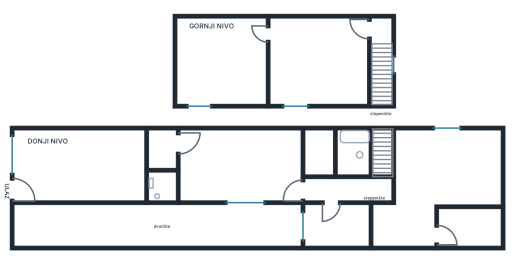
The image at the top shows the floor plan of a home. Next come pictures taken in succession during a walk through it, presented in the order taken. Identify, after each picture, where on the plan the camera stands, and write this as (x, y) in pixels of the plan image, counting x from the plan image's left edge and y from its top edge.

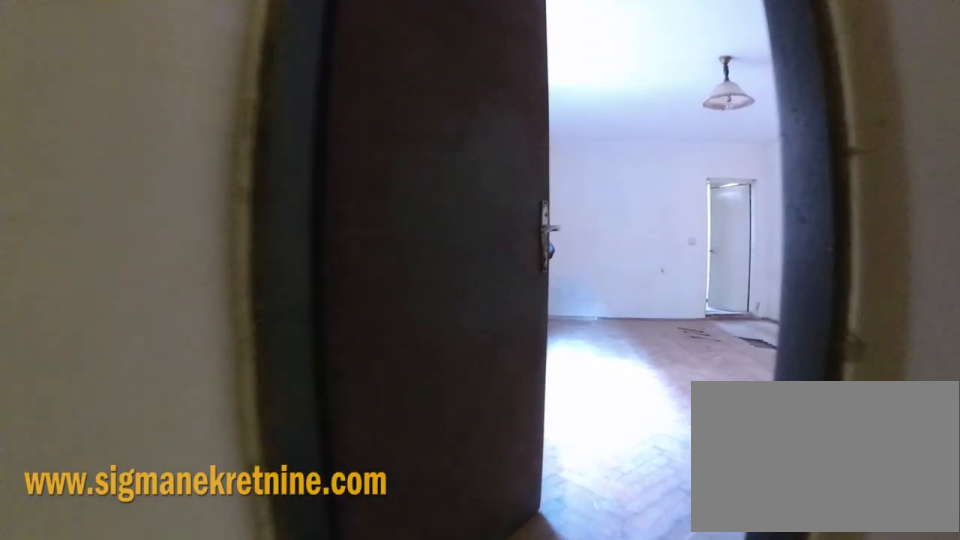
(349, 183)
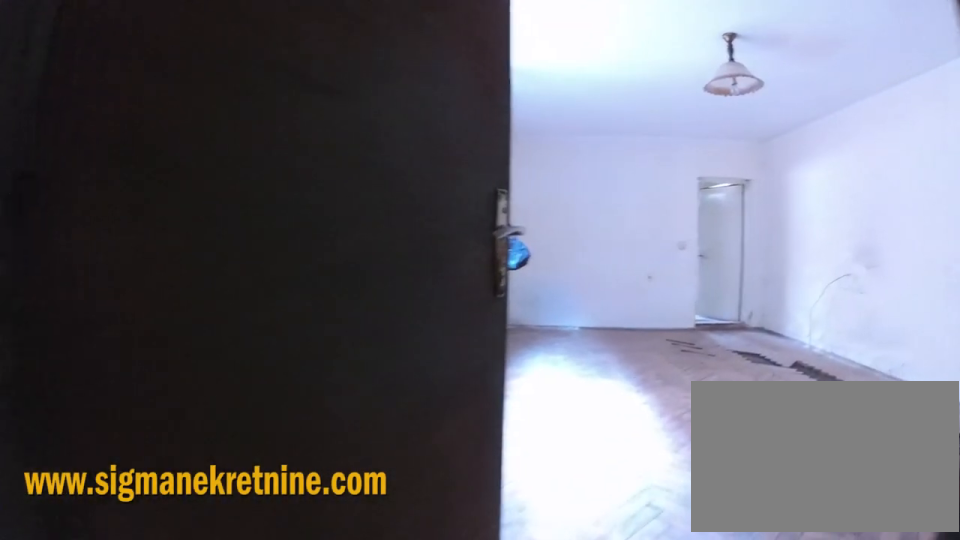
(342, 184)
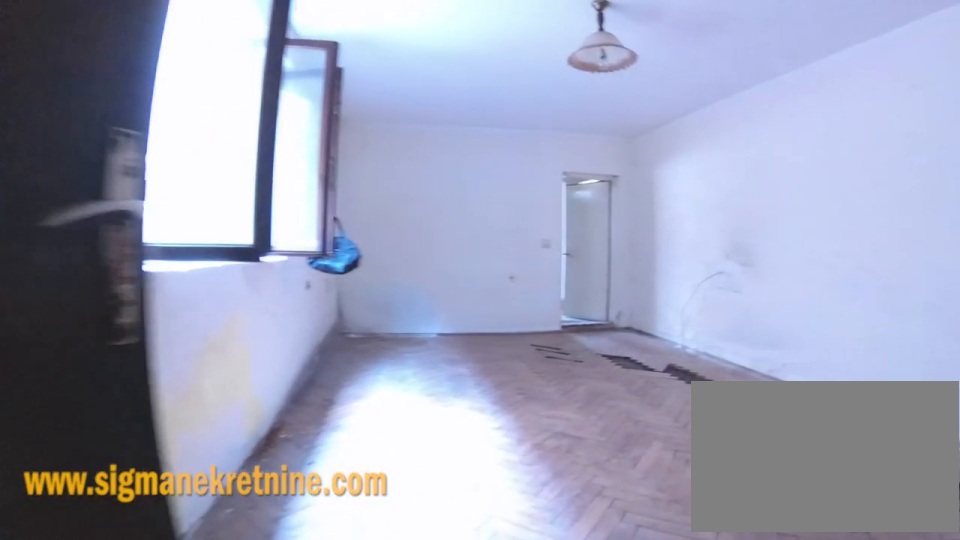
(327, 184)
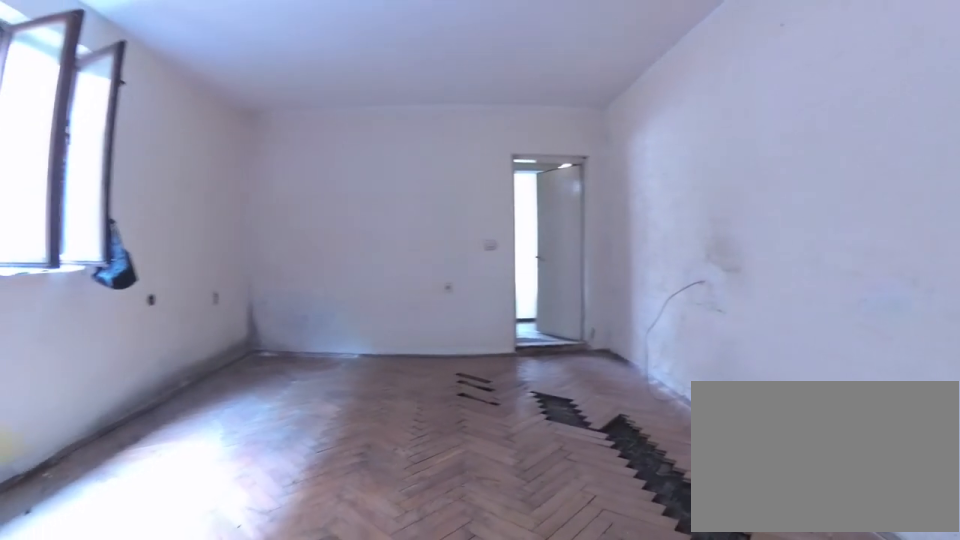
(296, 163)
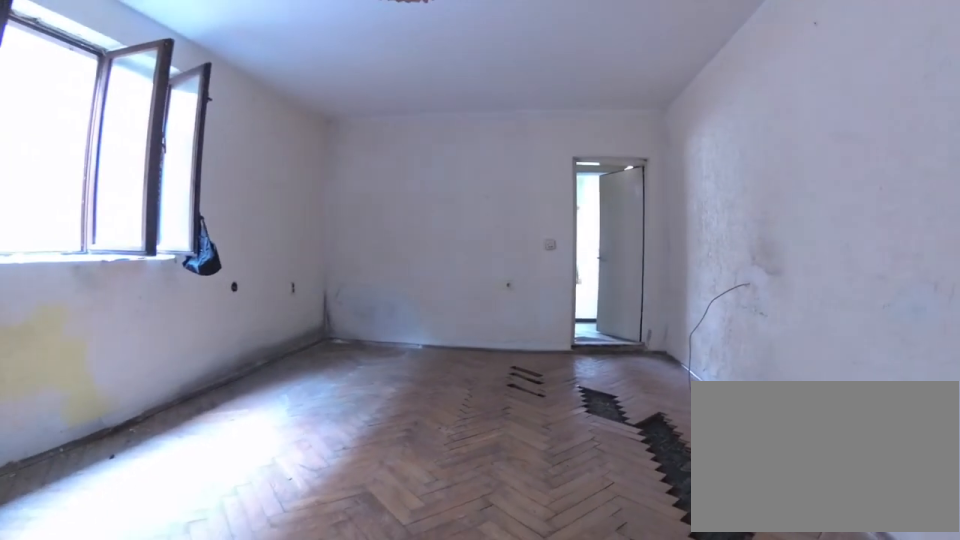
(296, 151)
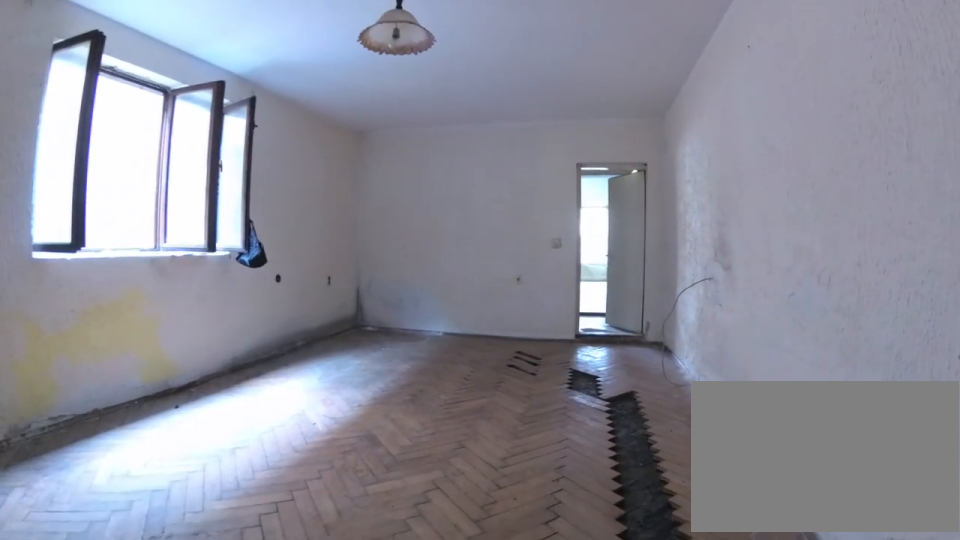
(303, 148)
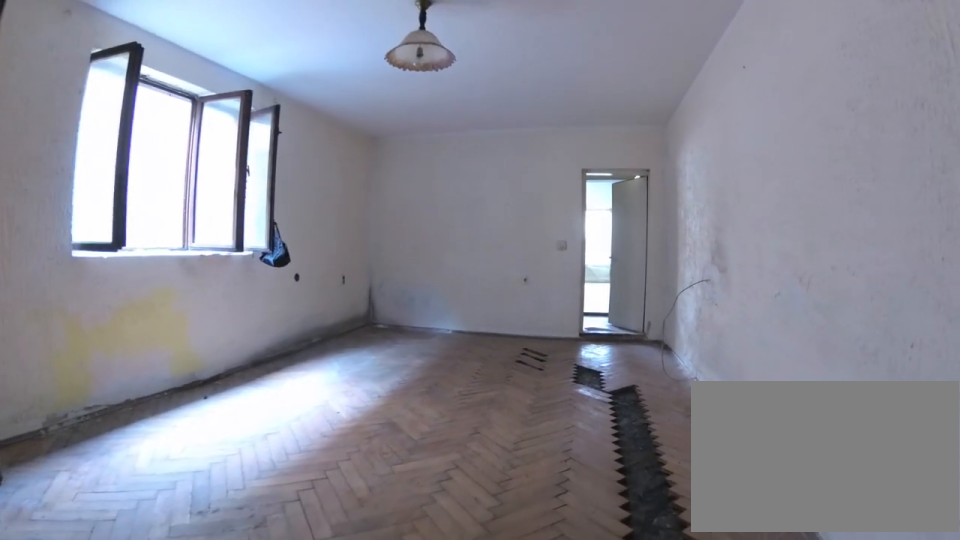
(307, 147)
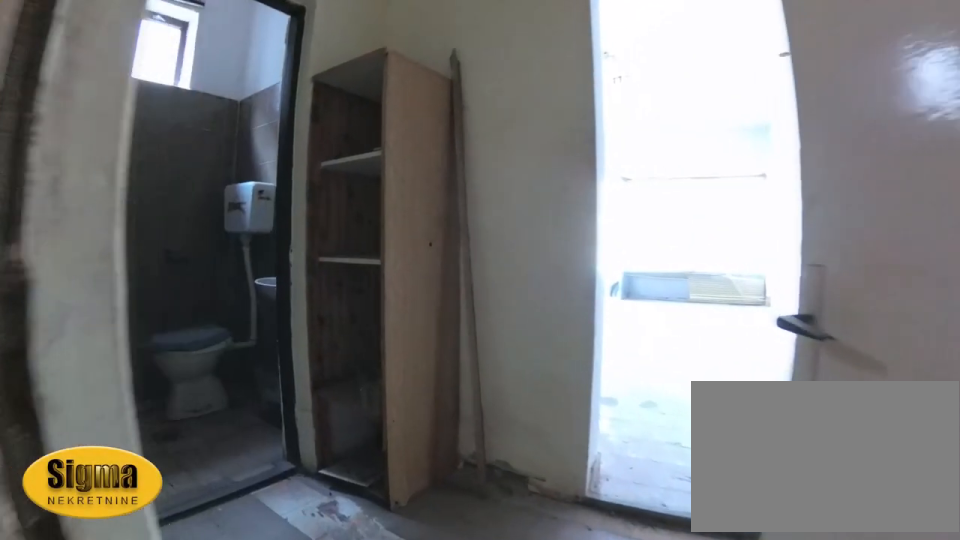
(186, 138)
